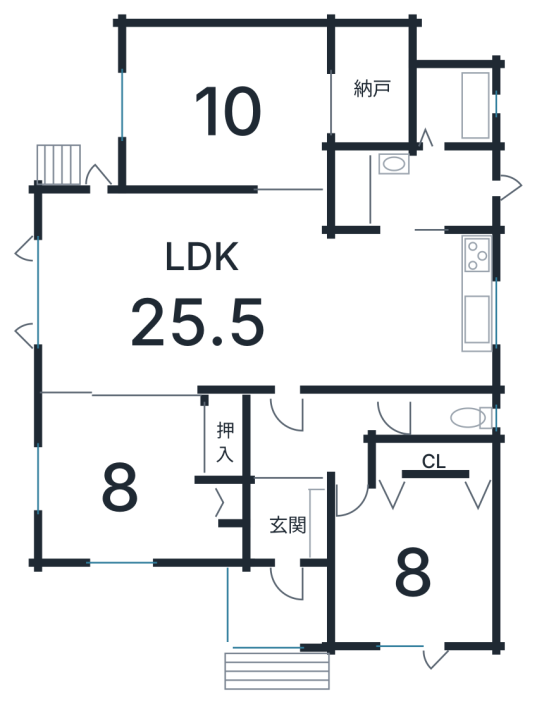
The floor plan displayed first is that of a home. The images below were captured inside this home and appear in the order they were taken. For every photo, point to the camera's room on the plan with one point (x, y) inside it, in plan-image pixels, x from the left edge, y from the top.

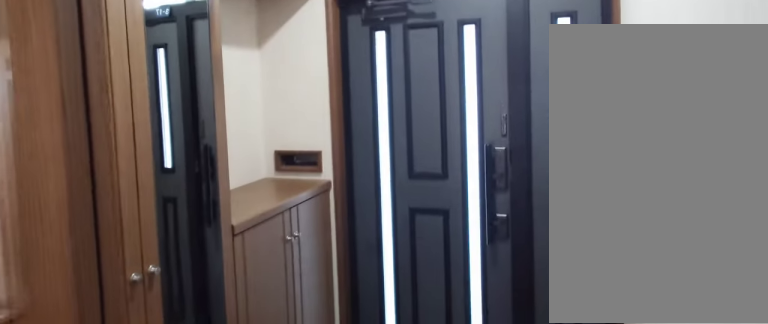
(274, 528)
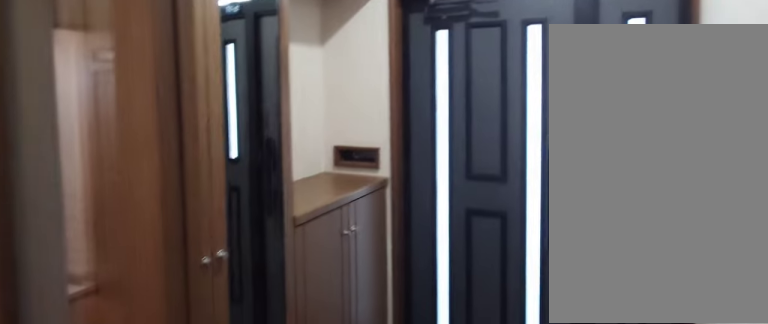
(274, 528)
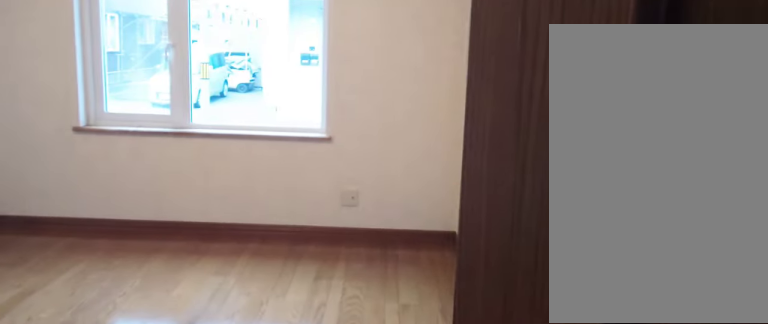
(411, 564)
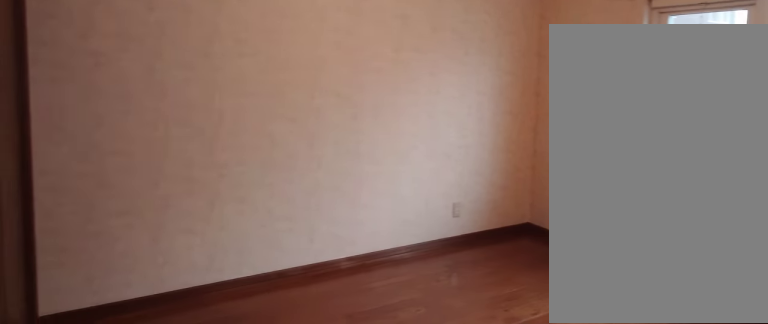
(411, 564)
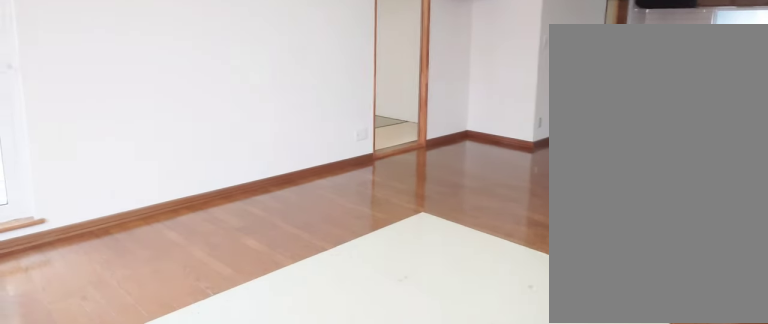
(167, 291)
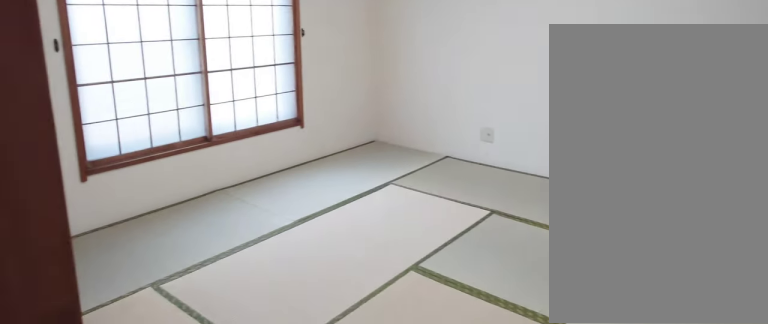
(220, 114)
